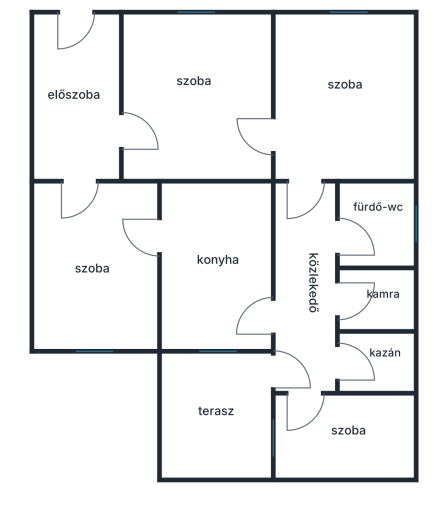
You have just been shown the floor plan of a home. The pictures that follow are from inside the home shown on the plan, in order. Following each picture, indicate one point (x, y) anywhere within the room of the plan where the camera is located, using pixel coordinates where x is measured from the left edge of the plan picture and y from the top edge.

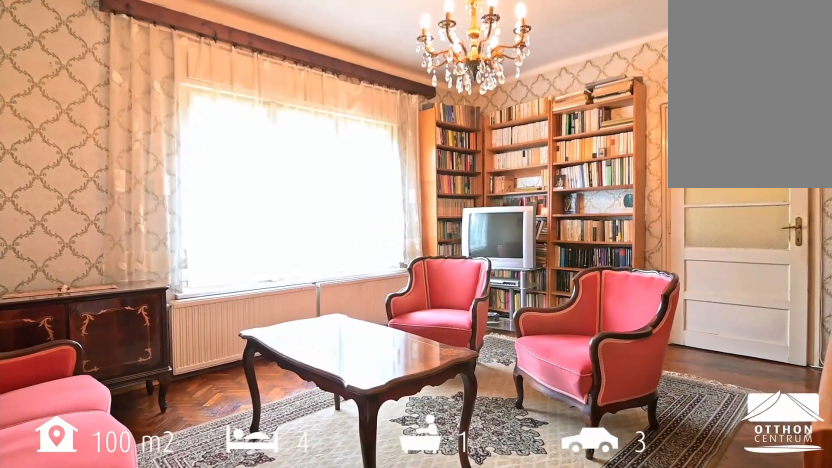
(198, 94)
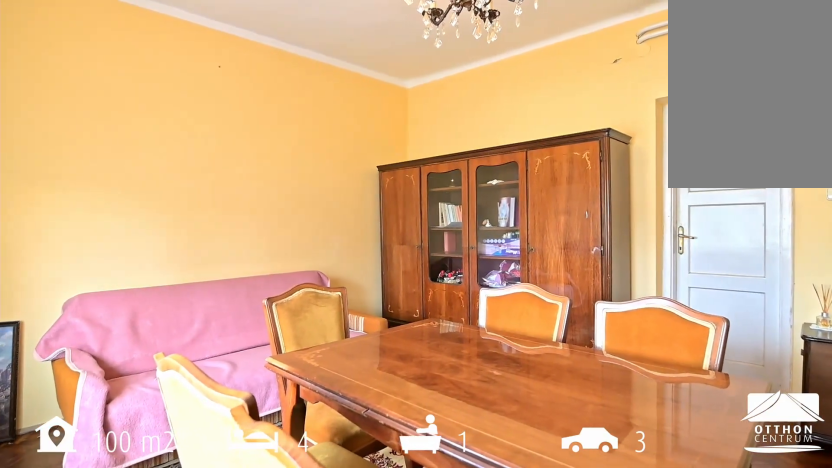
(346, 105)
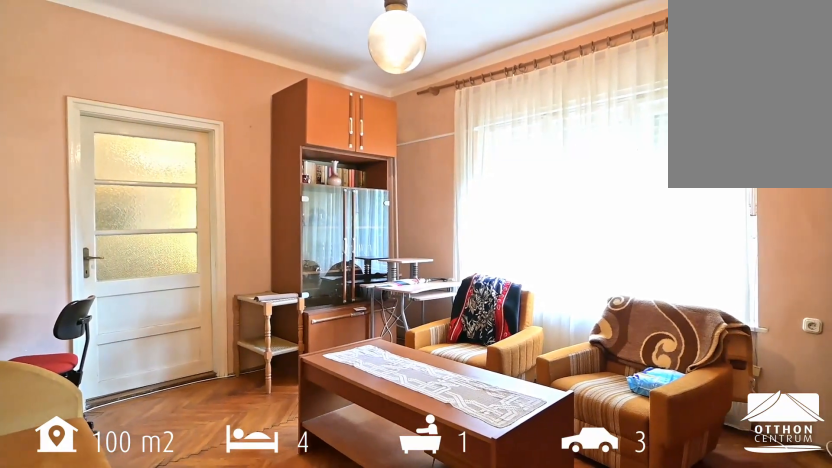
(94, 273)
